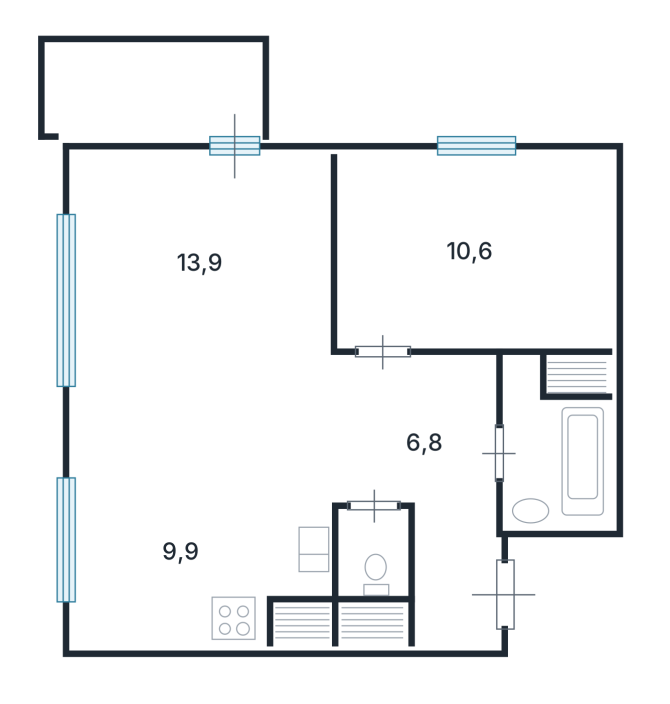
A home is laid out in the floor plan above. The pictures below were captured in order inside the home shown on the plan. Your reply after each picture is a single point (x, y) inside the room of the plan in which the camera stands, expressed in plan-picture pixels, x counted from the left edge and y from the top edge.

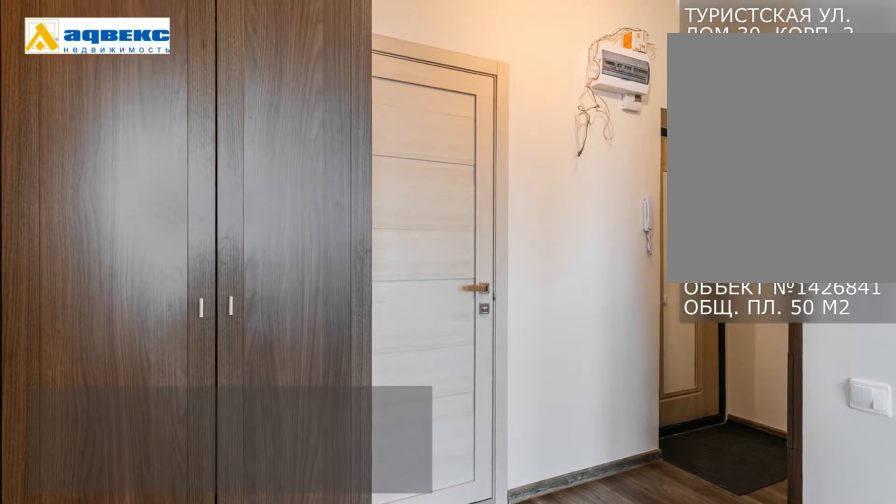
(427, 433)
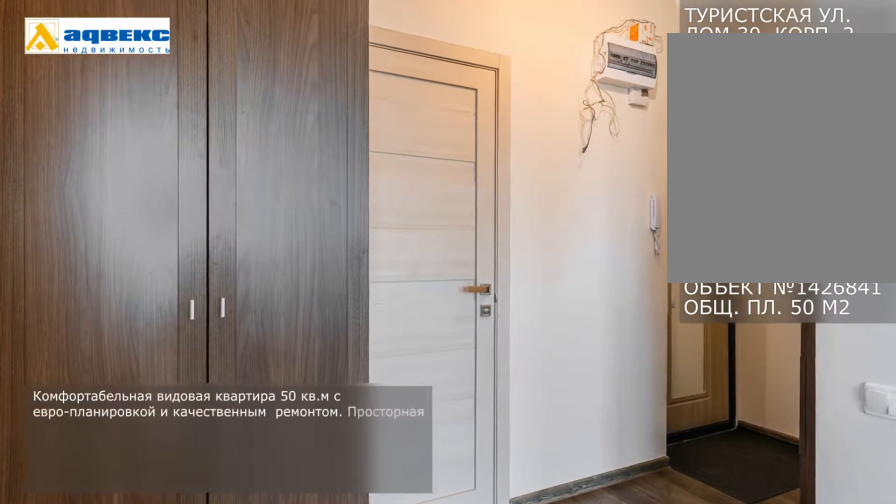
(427, 433)
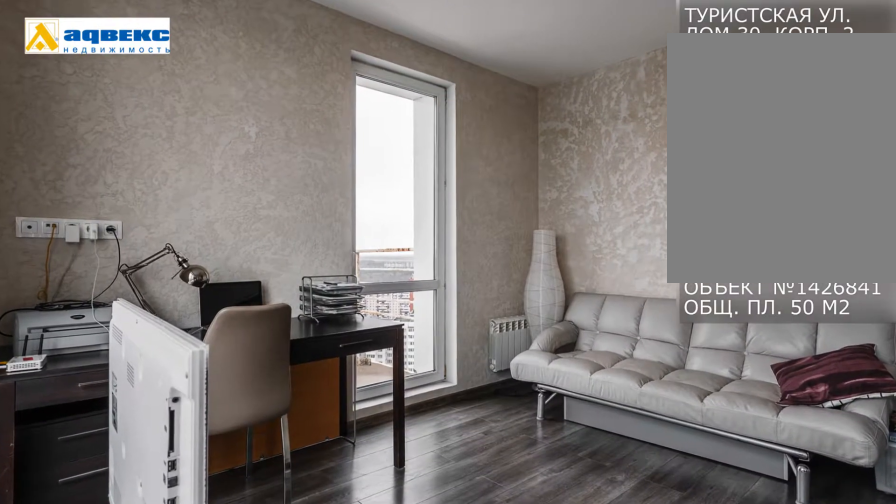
(208, 271)
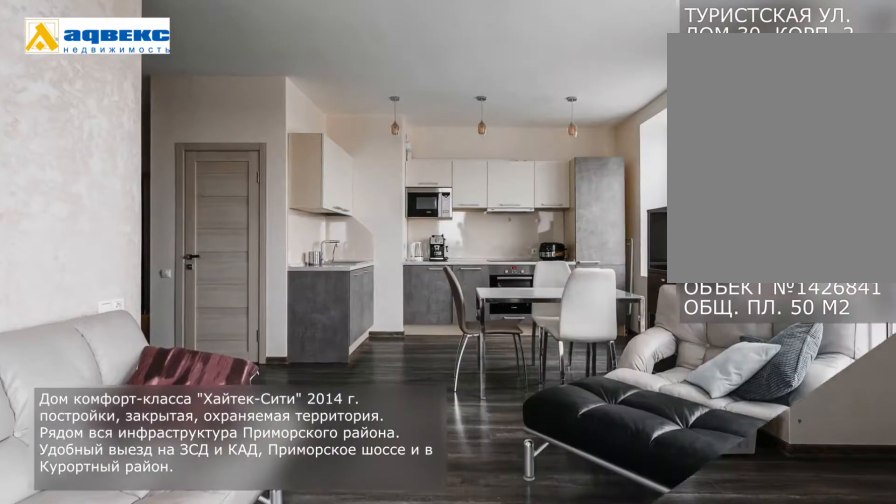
(208, 271)
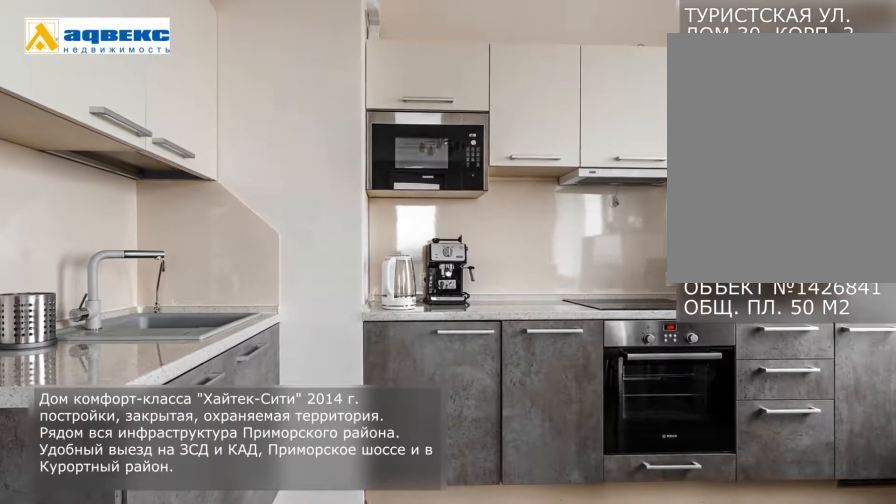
(179, 545)
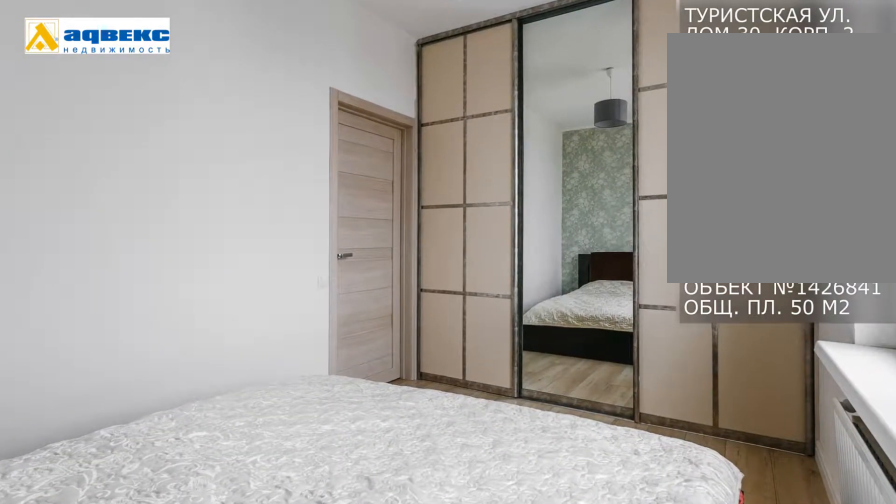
(476, 250)
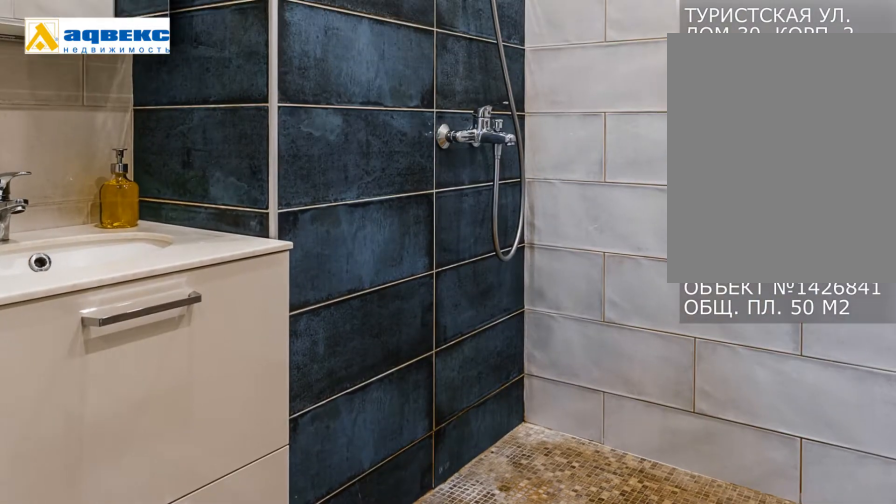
(562, 442)
